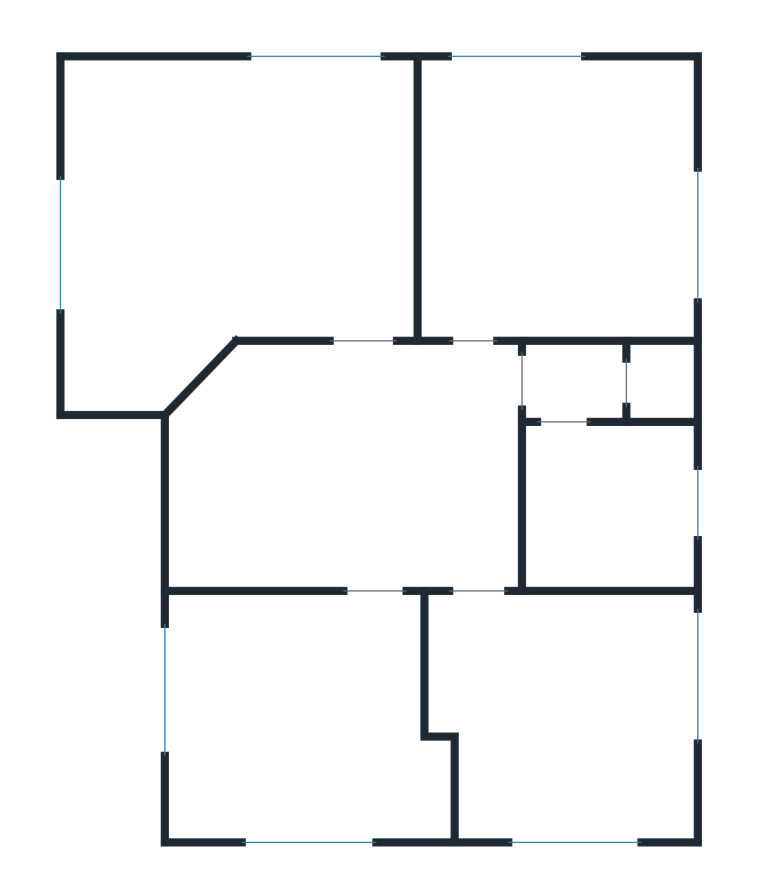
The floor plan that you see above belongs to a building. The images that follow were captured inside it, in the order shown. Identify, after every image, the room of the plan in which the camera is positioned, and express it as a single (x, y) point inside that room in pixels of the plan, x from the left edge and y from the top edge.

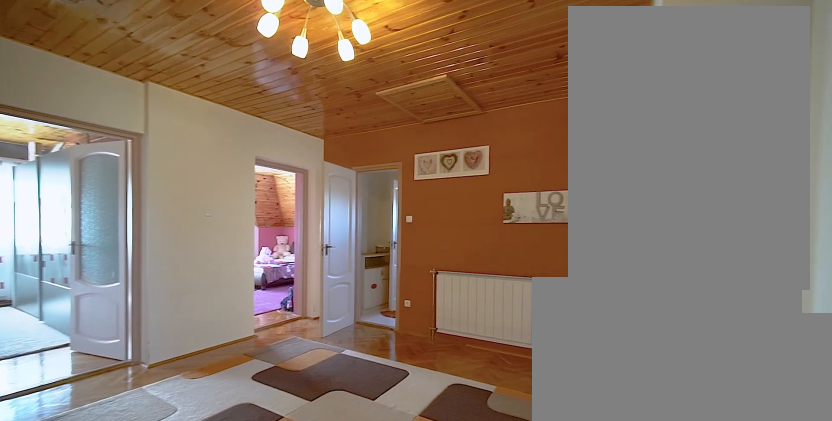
(423, 459)
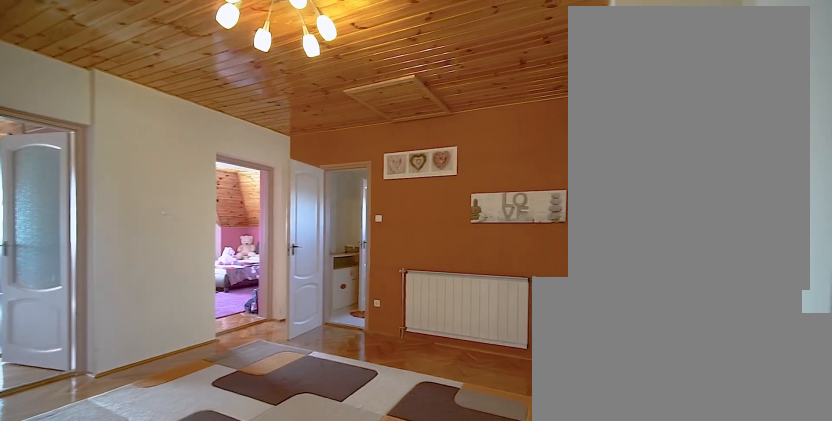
(423, 459)
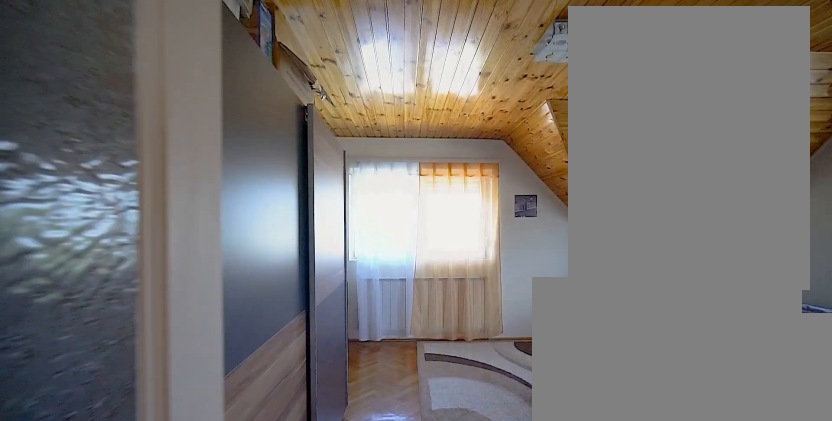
(299, 728)
